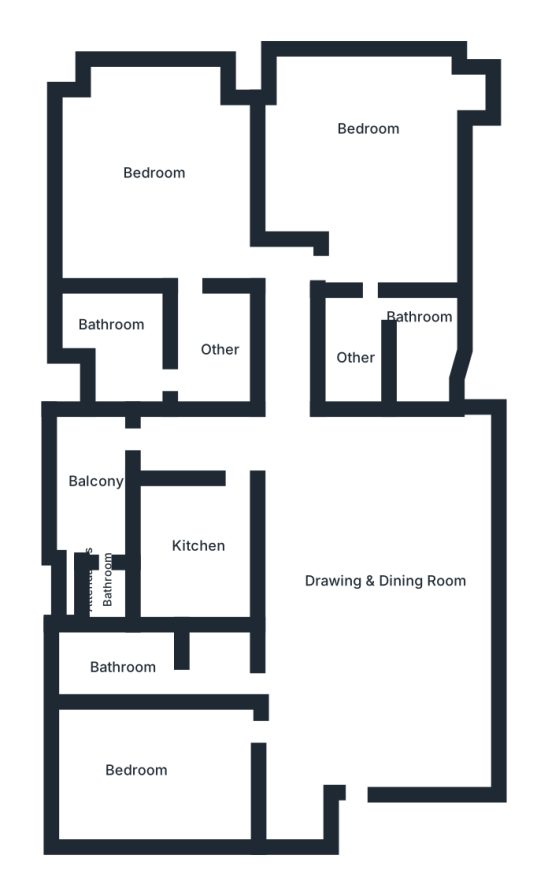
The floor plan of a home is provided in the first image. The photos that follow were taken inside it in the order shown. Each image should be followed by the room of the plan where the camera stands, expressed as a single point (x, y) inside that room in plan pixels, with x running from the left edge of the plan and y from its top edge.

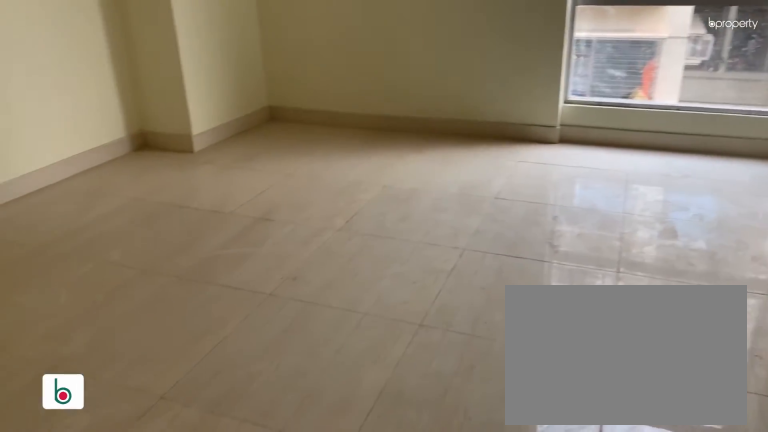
(371, 170)
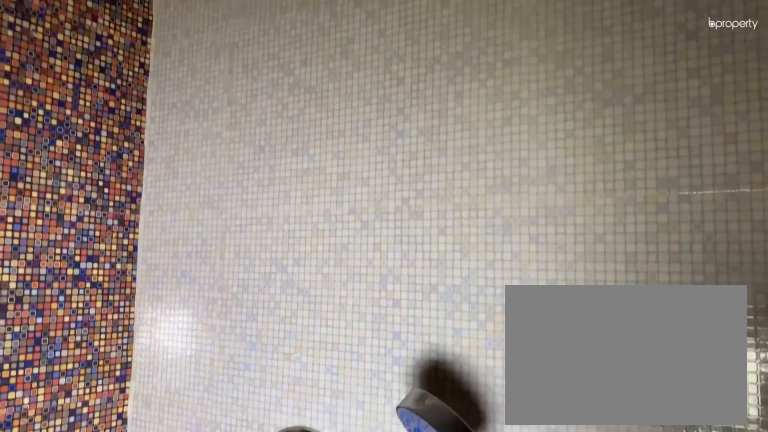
(430, 336)
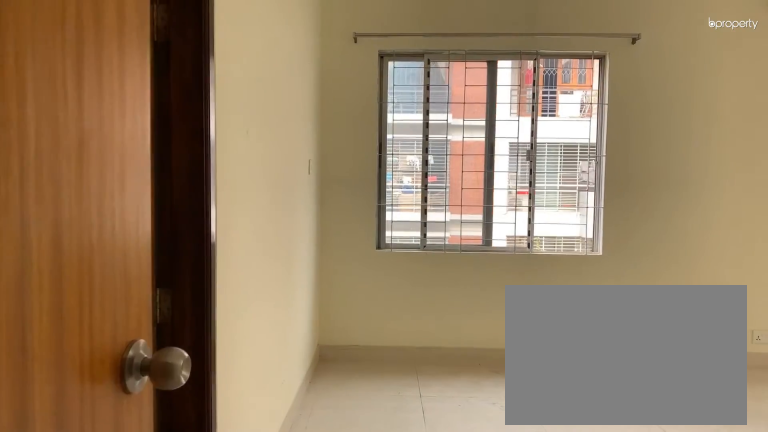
(174, 191)
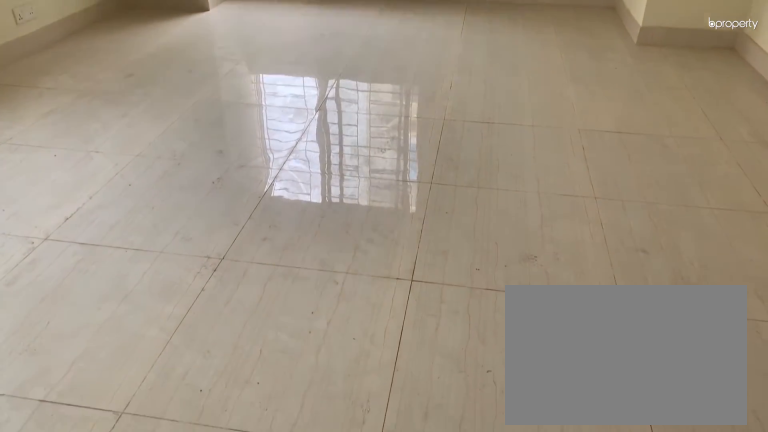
(174, 191)
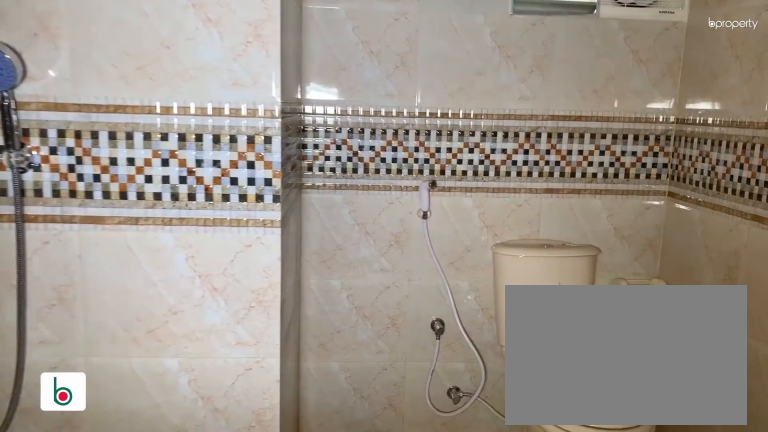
(124, 340)
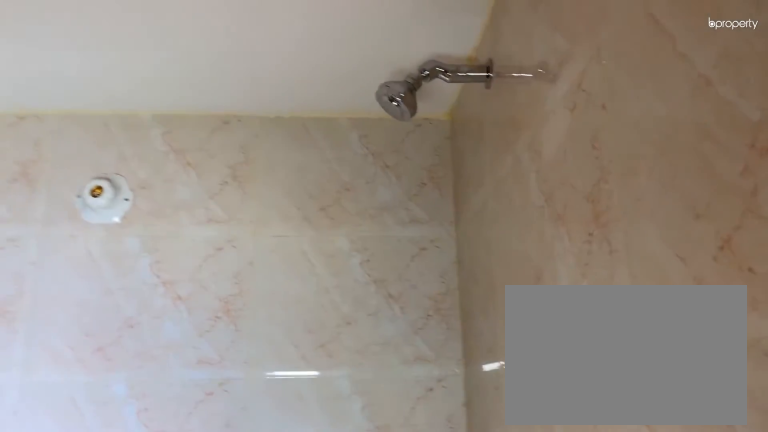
(123, 340)
